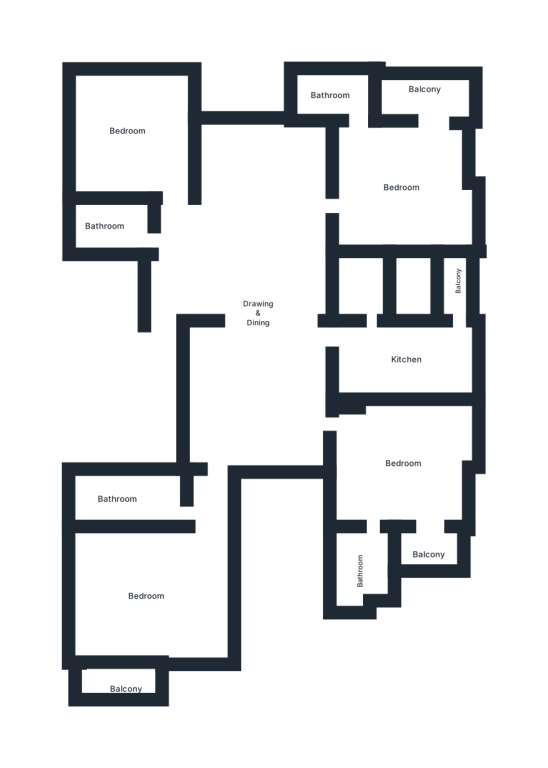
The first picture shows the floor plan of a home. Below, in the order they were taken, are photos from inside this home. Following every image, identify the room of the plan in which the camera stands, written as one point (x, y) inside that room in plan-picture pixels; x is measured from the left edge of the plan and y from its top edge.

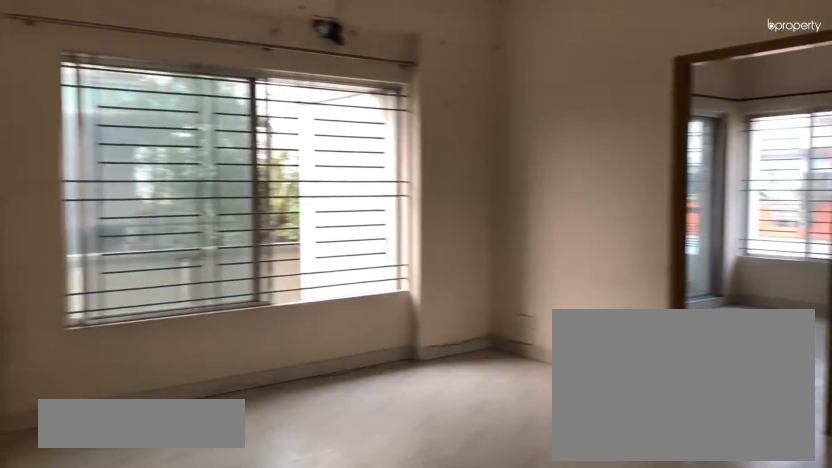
(256, 267)
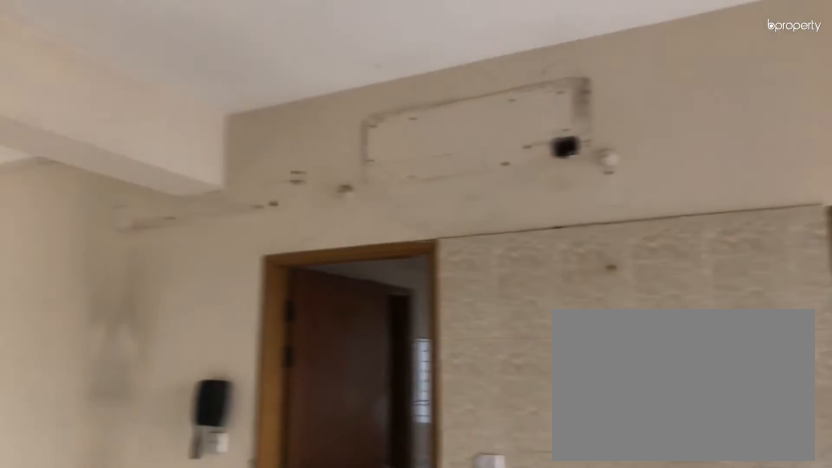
(257, 267)
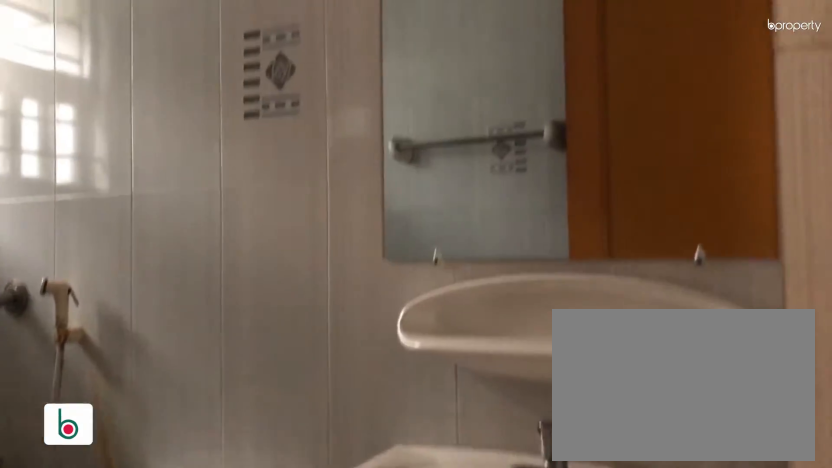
(105, 226)
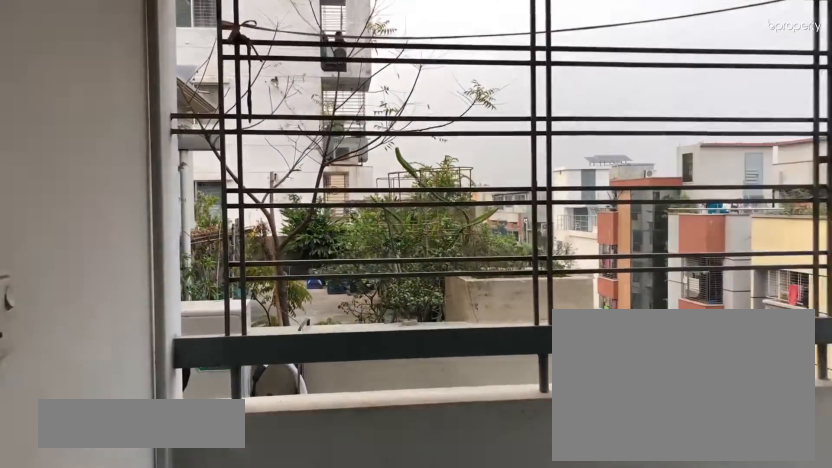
(426, 90)
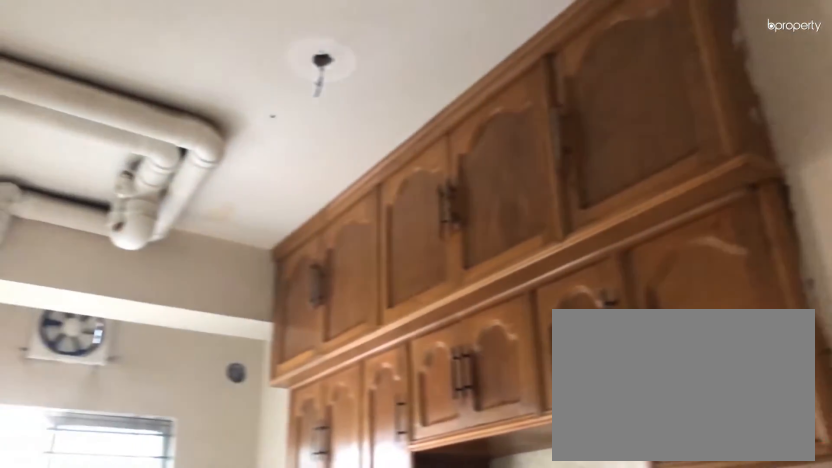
(397, 359)
